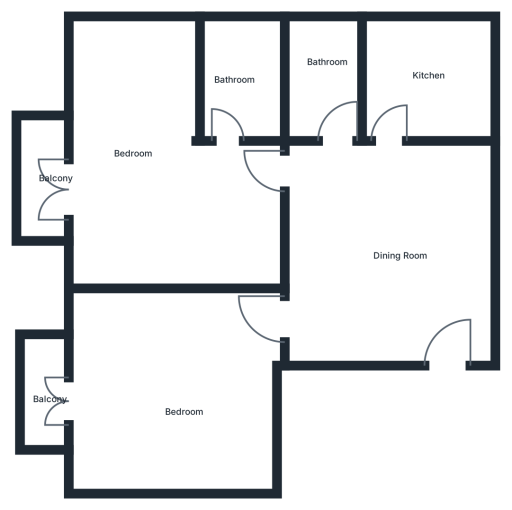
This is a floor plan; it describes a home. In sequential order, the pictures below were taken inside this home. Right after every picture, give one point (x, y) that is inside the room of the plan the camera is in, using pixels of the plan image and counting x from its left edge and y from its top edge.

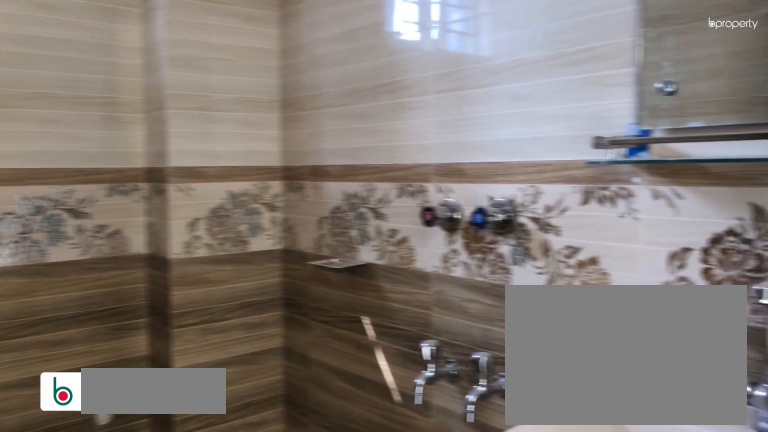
(232, 82)
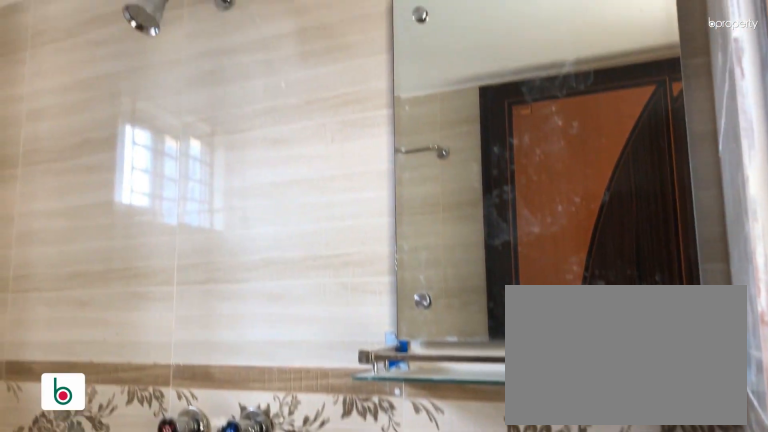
(232, 82)
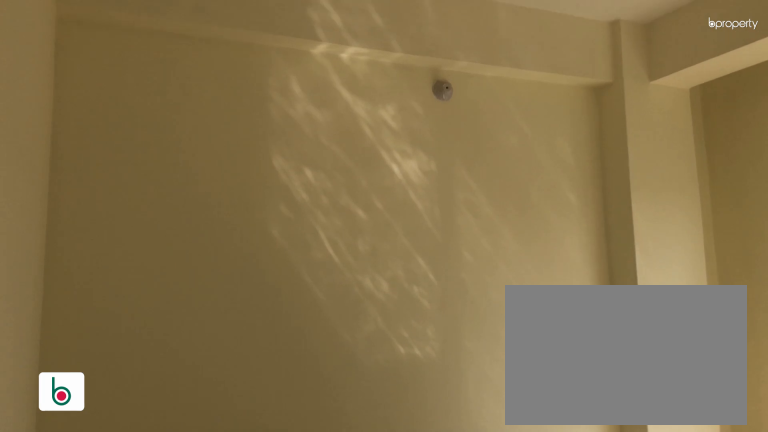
(169, 396)
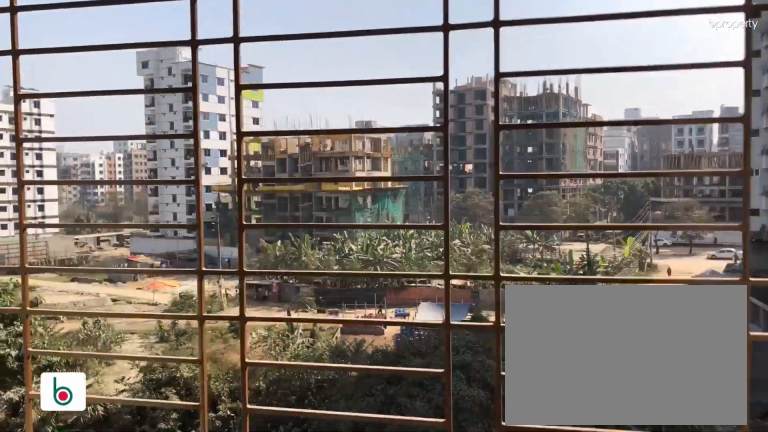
(45, 395)
